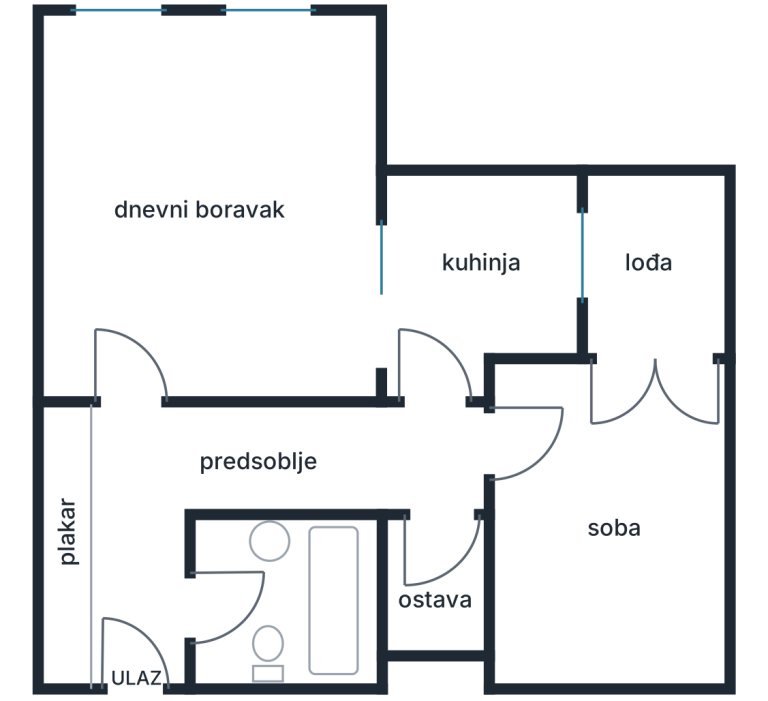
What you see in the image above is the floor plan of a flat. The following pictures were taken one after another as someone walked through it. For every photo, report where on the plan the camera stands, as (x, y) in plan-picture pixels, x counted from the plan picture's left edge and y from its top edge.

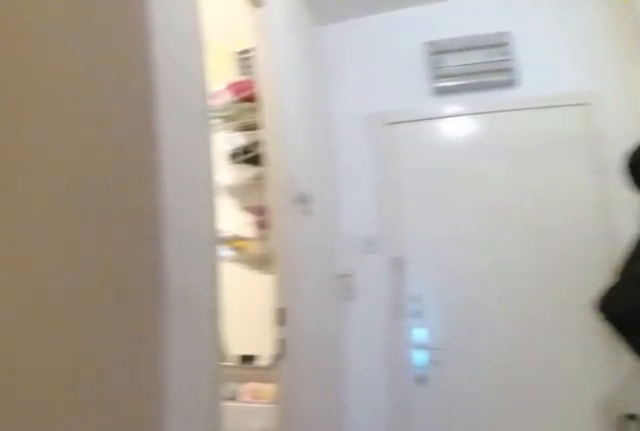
(98, 421)
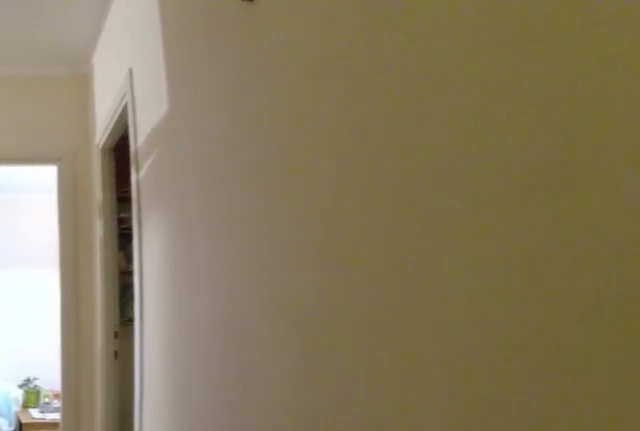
(180, 457)
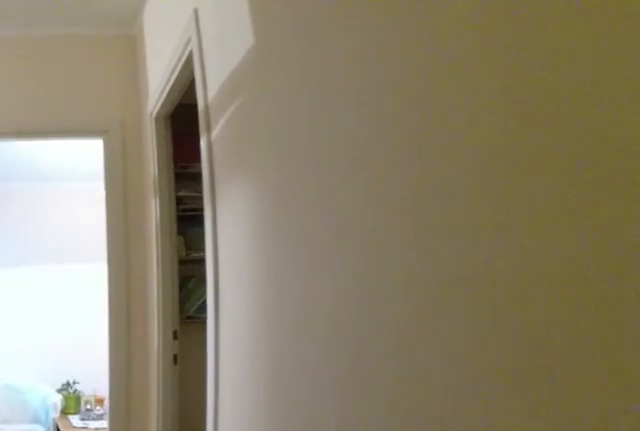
(212, 458)
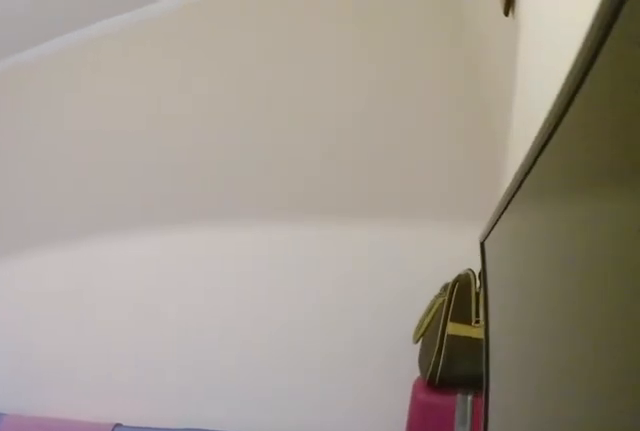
(490, 452)
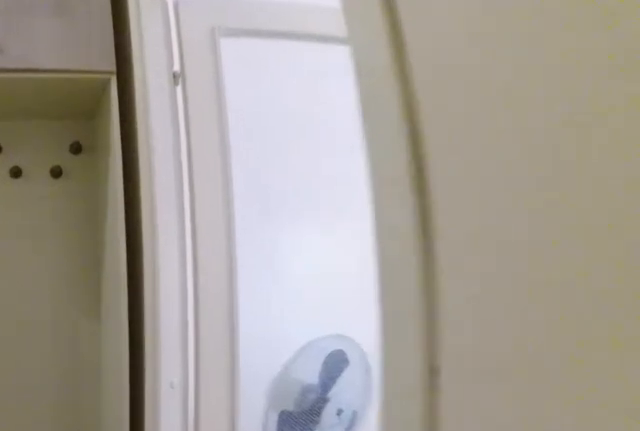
(235, 467)
